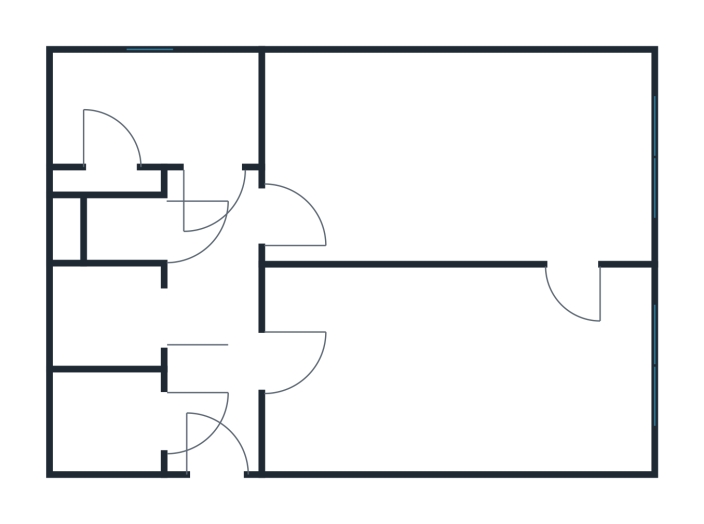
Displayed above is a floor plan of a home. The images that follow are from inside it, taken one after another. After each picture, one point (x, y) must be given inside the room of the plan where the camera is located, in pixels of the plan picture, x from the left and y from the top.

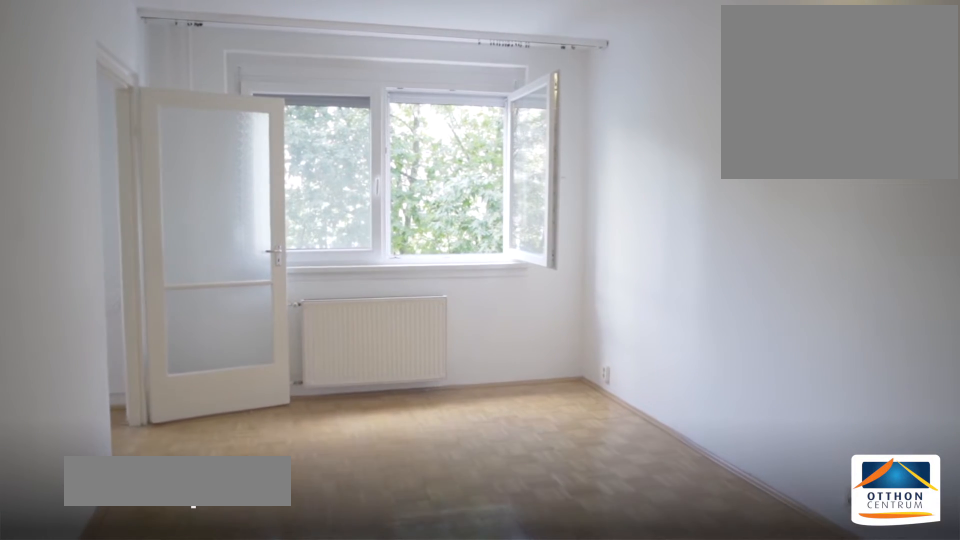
(444, 377)
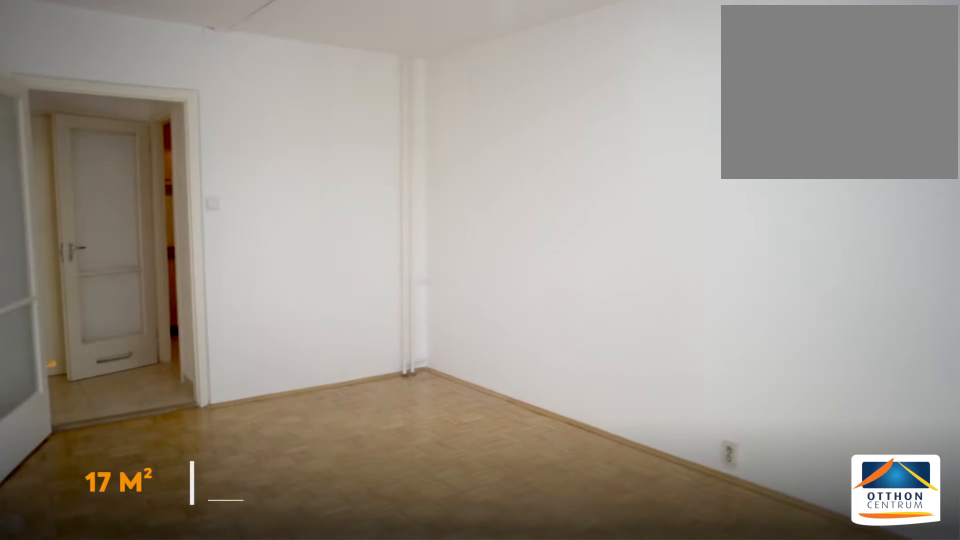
(472, 155)
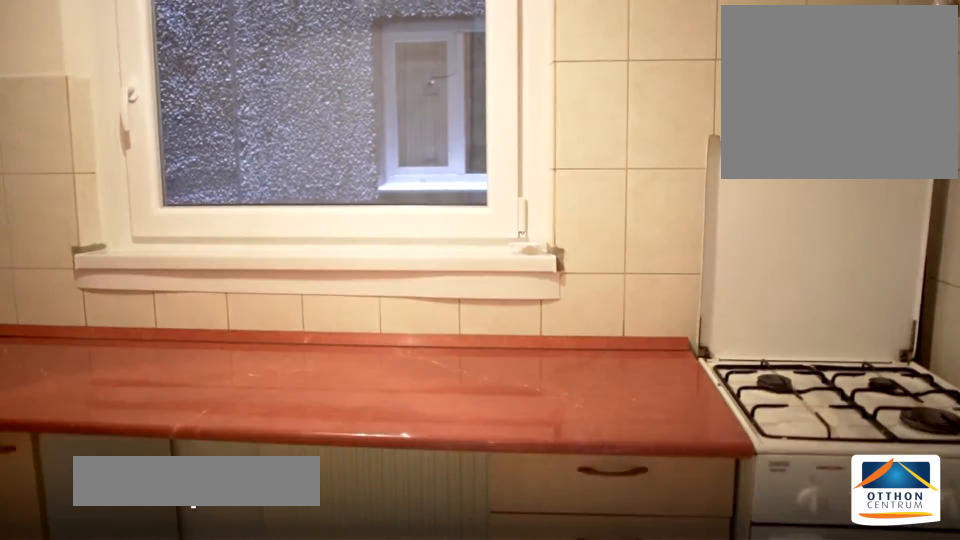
(167, 112)
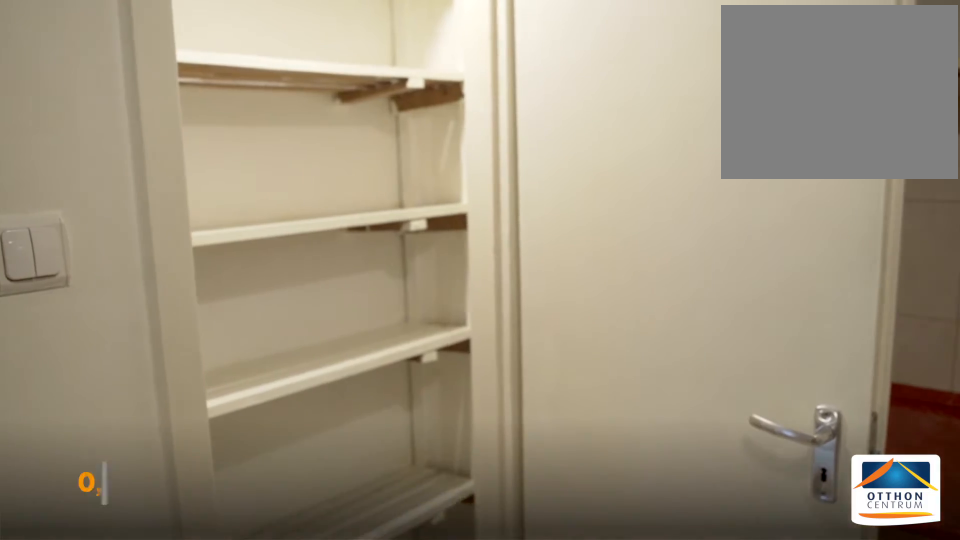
(116, 166)
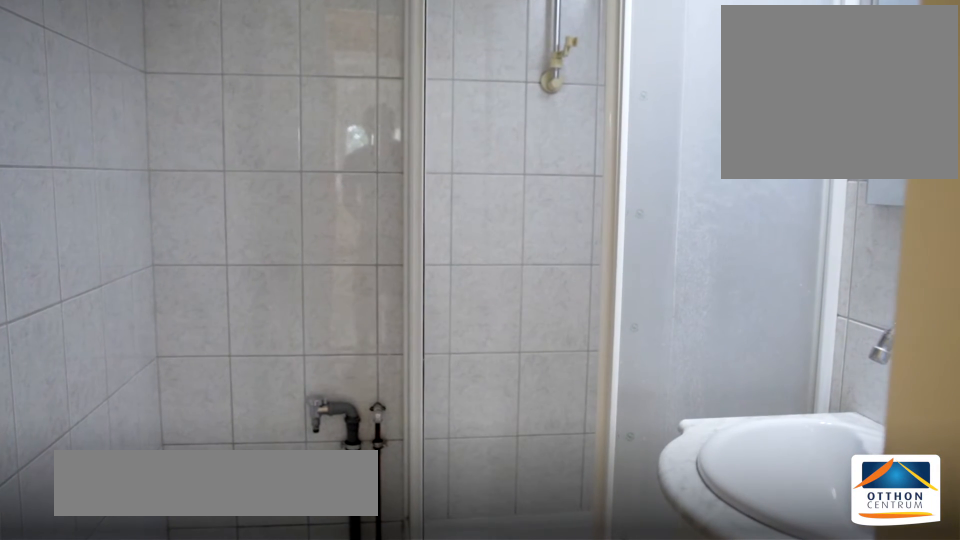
(127, 317)
